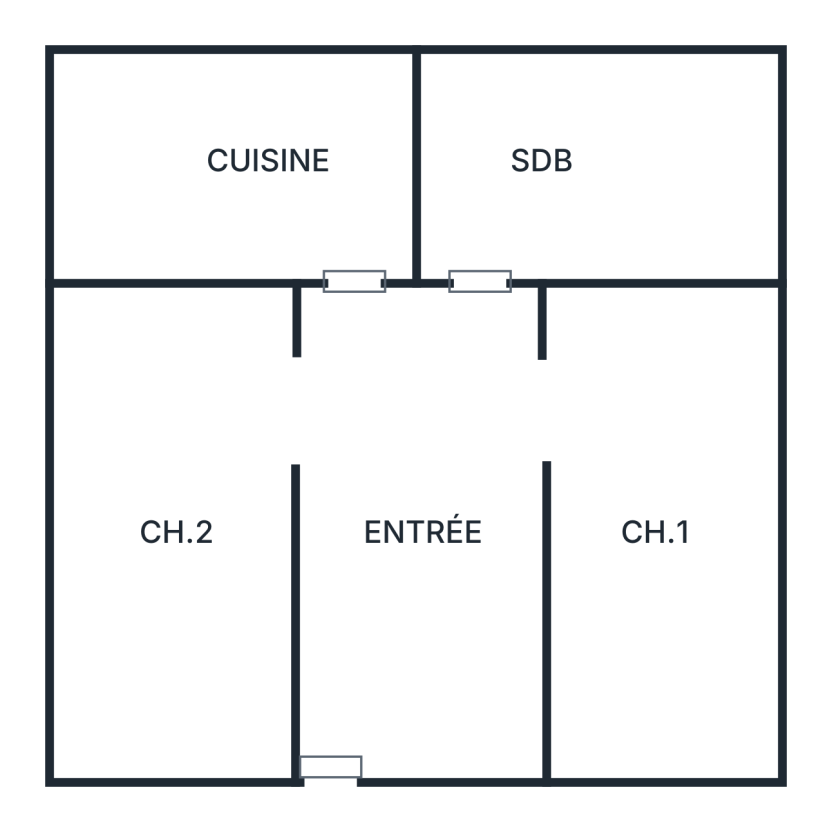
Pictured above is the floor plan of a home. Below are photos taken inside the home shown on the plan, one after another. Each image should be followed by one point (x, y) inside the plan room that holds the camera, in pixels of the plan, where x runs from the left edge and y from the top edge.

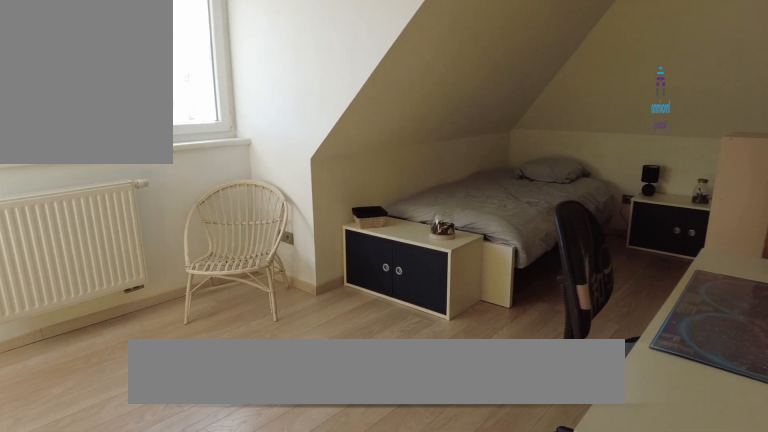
(664, 666)
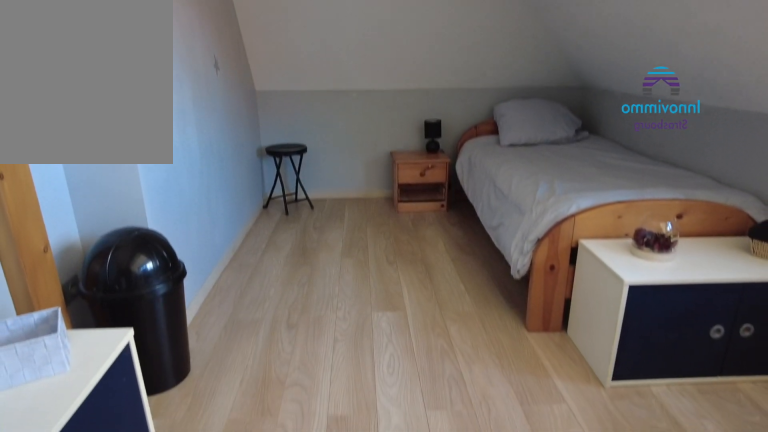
(179, 664)
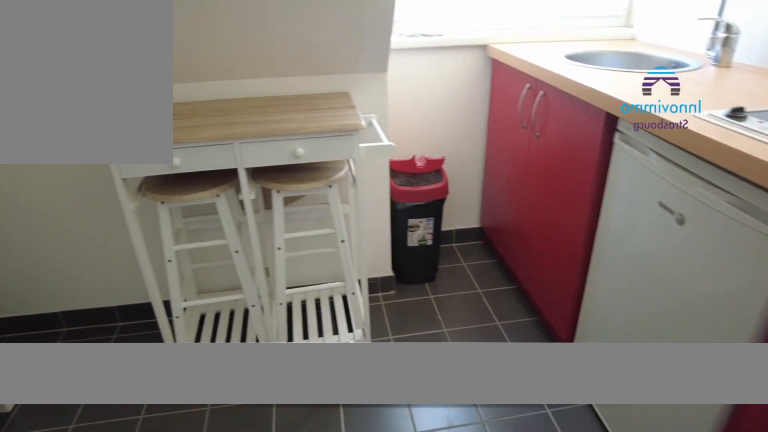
(278, 230)
